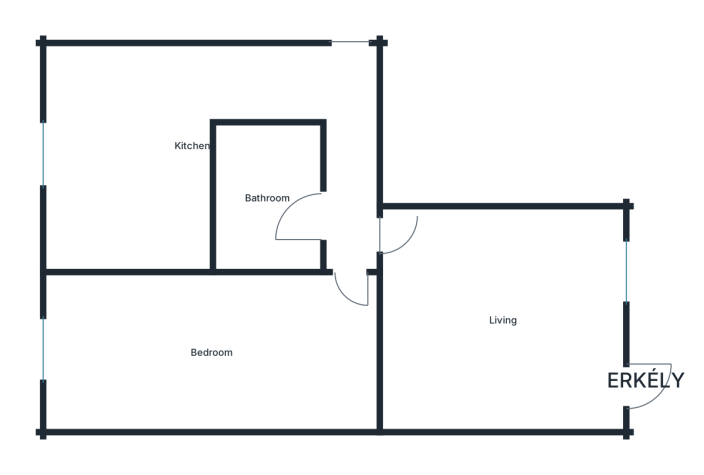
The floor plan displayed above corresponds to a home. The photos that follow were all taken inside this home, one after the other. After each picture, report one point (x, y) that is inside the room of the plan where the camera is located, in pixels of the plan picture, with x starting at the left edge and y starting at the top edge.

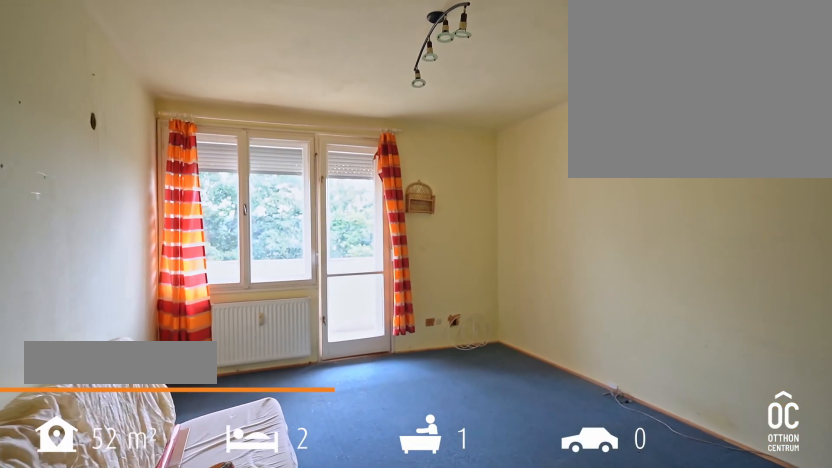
(503, 320)
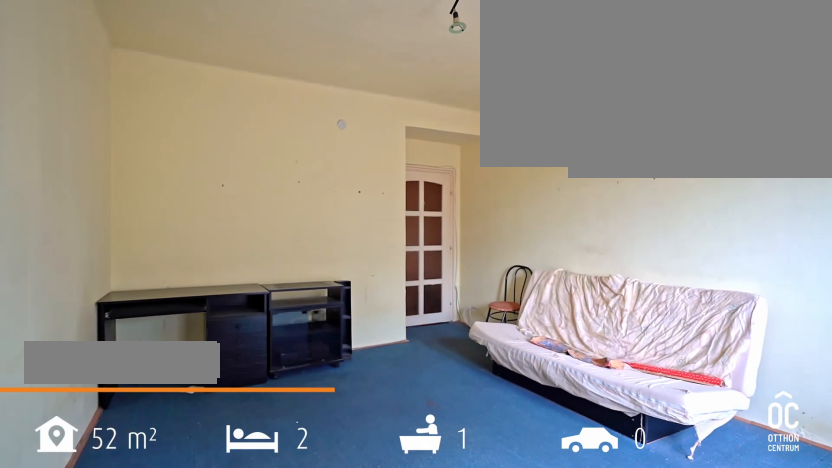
(503, 320)
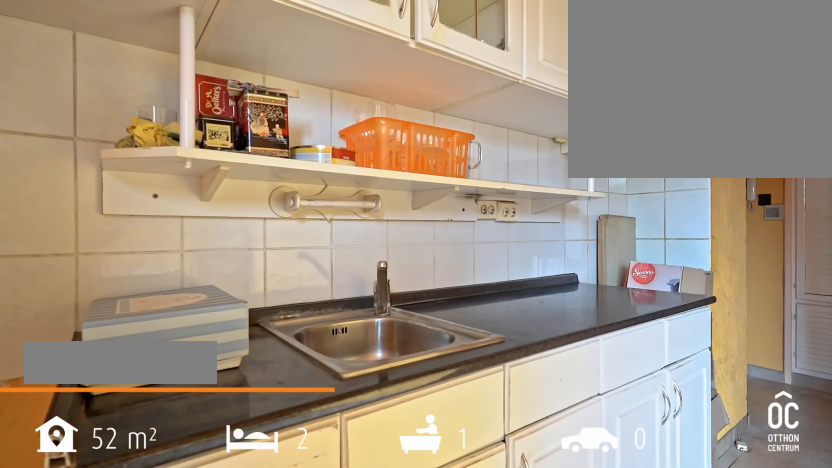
(127, 144)
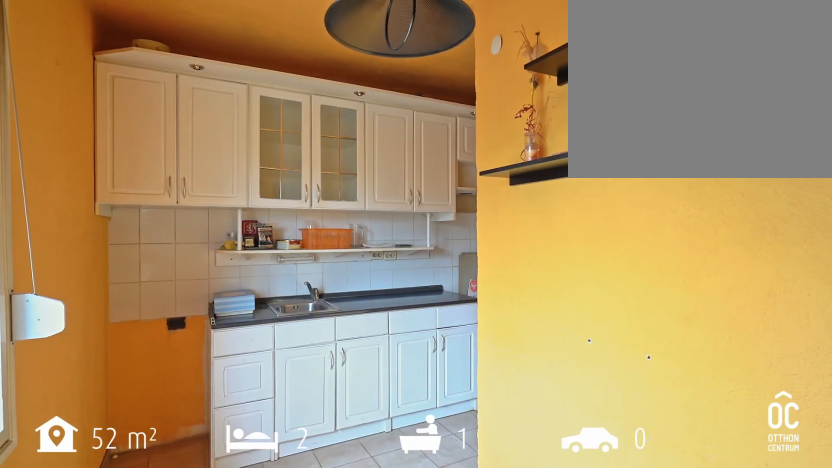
(127, 144)
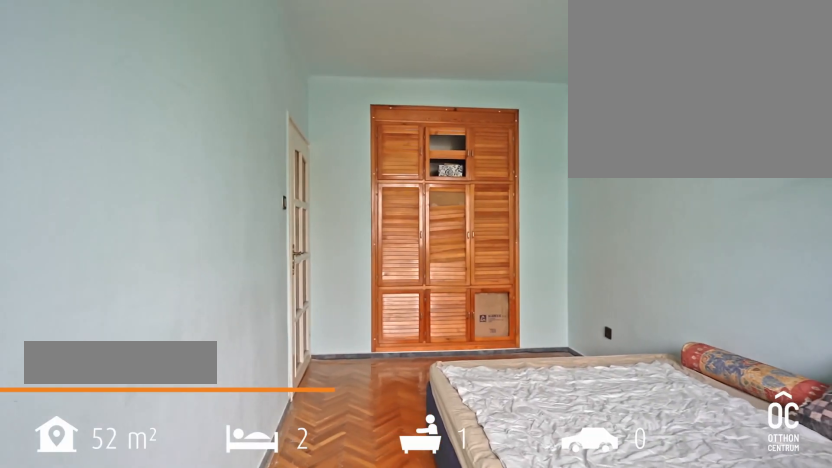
(210, 349)
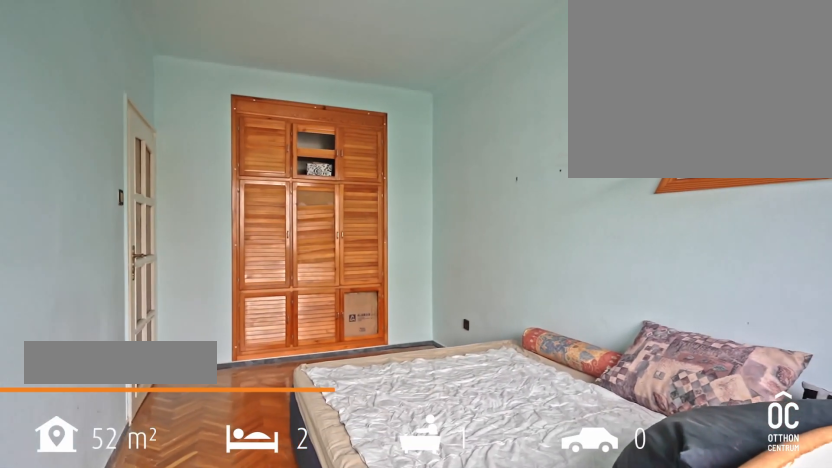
(209, 349)
